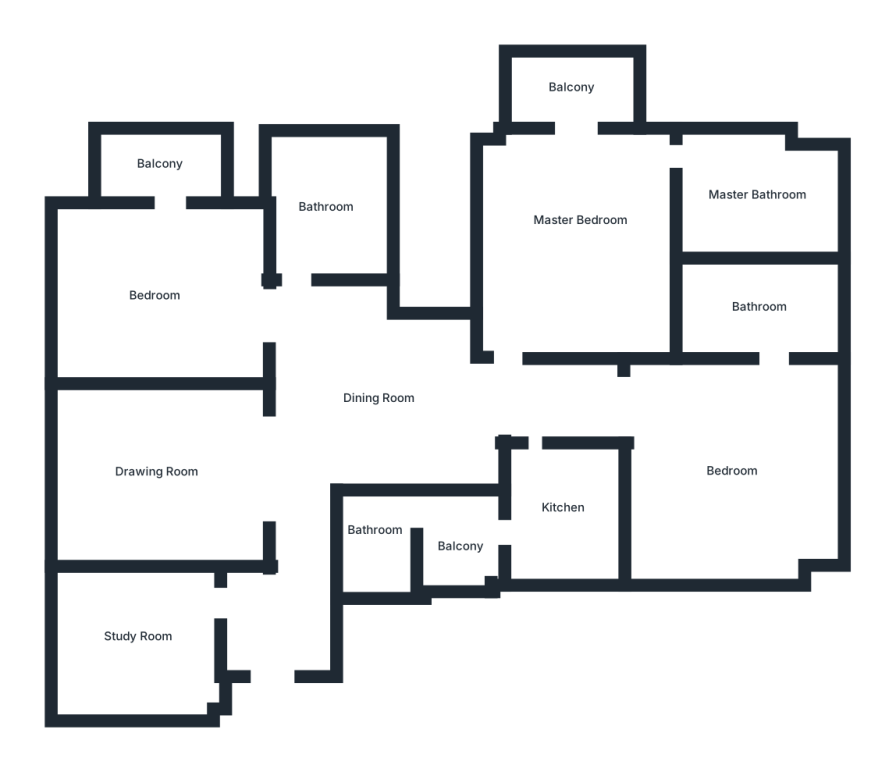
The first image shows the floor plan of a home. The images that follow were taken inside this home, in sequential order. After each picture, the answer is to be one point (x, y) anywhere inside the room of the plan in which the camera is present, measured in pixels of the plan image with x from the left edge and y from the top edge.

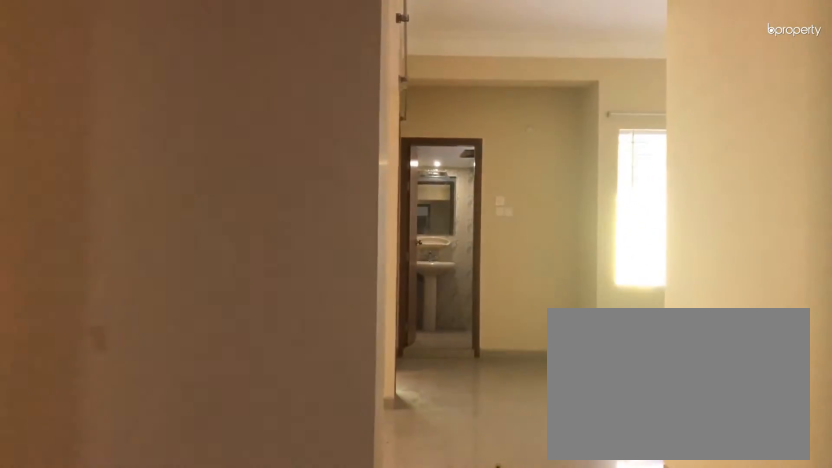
(289, 613)
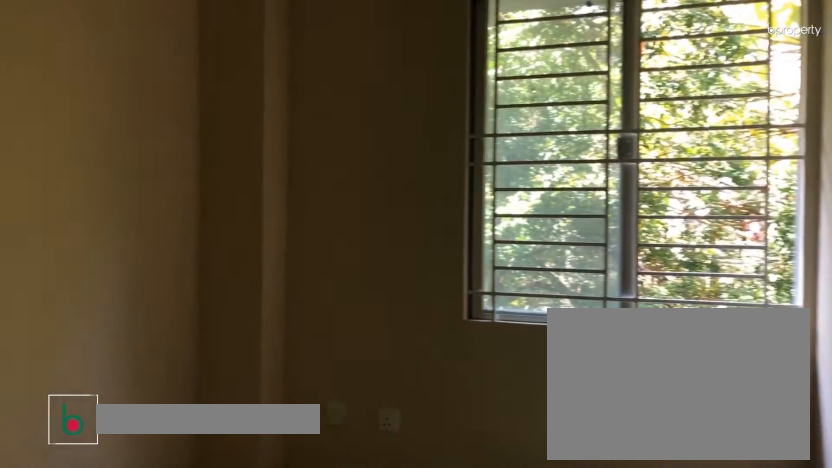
(138, 635)
